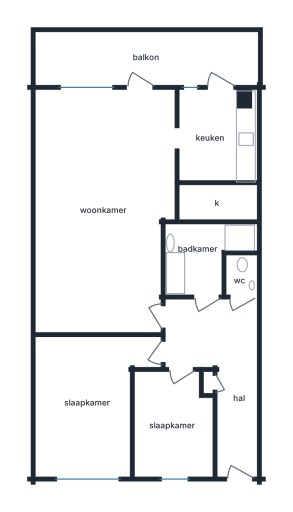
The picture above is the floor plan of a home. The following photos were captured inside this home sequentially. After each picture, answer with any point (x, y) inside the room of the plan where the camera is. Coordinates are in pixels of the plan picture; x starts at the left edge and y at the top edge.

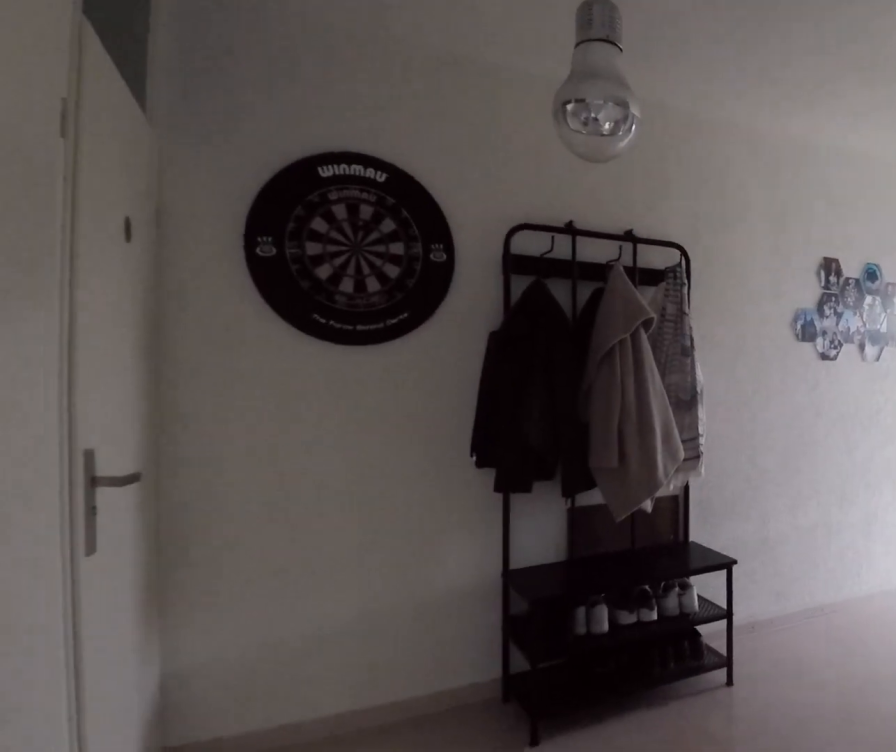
(220, 368)
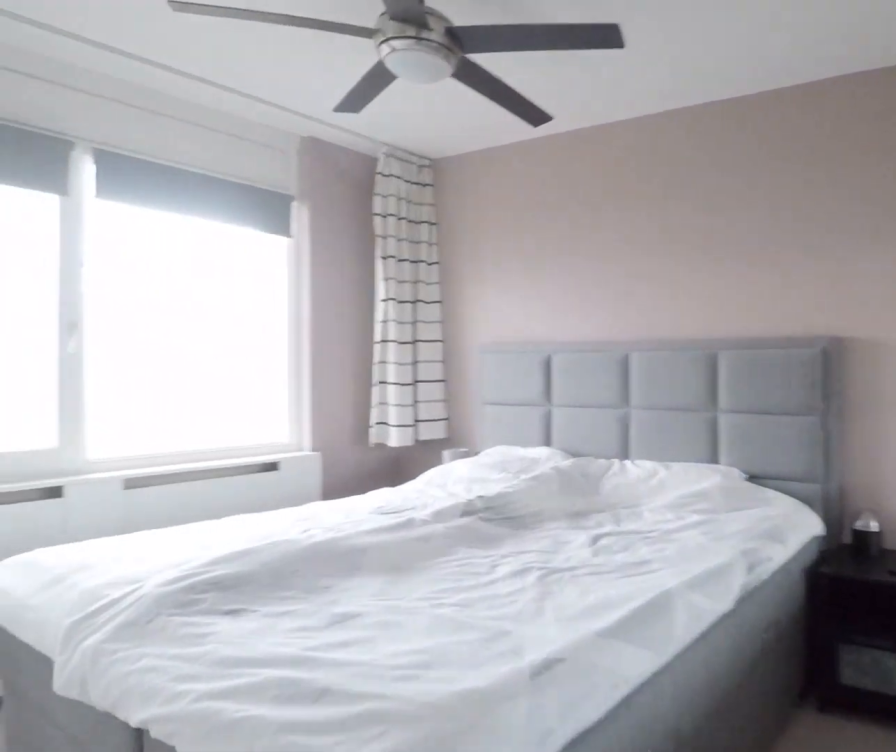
(88, 404)
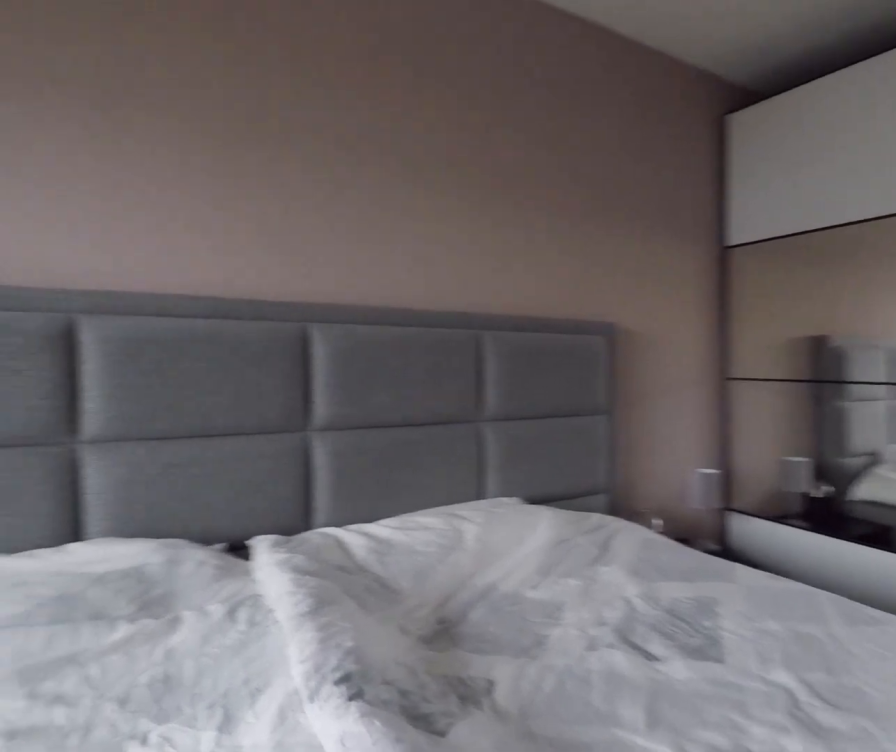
(88, 404)
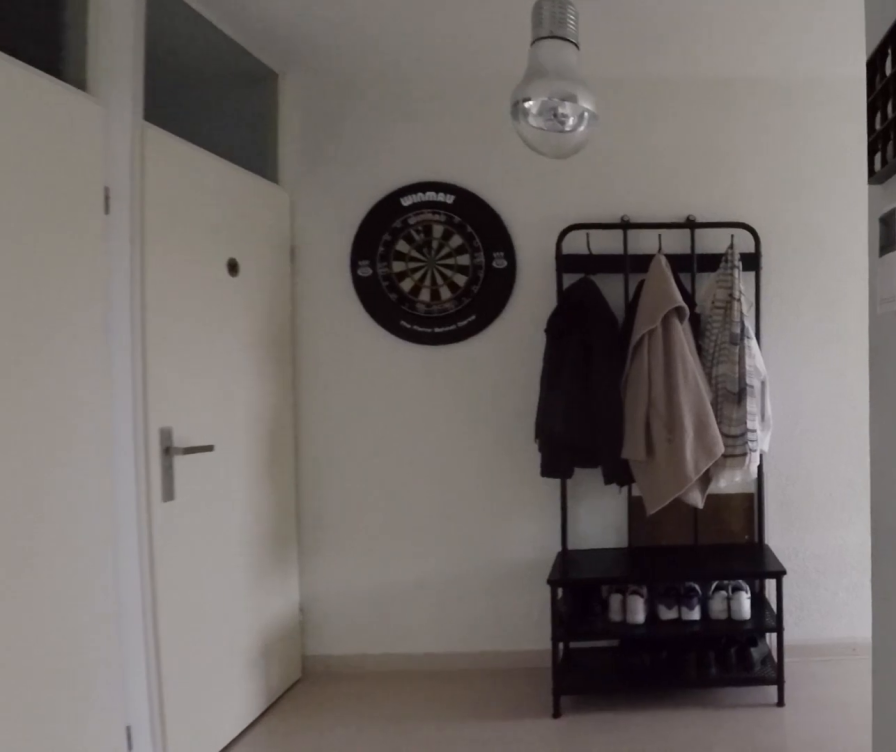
(219, 367)
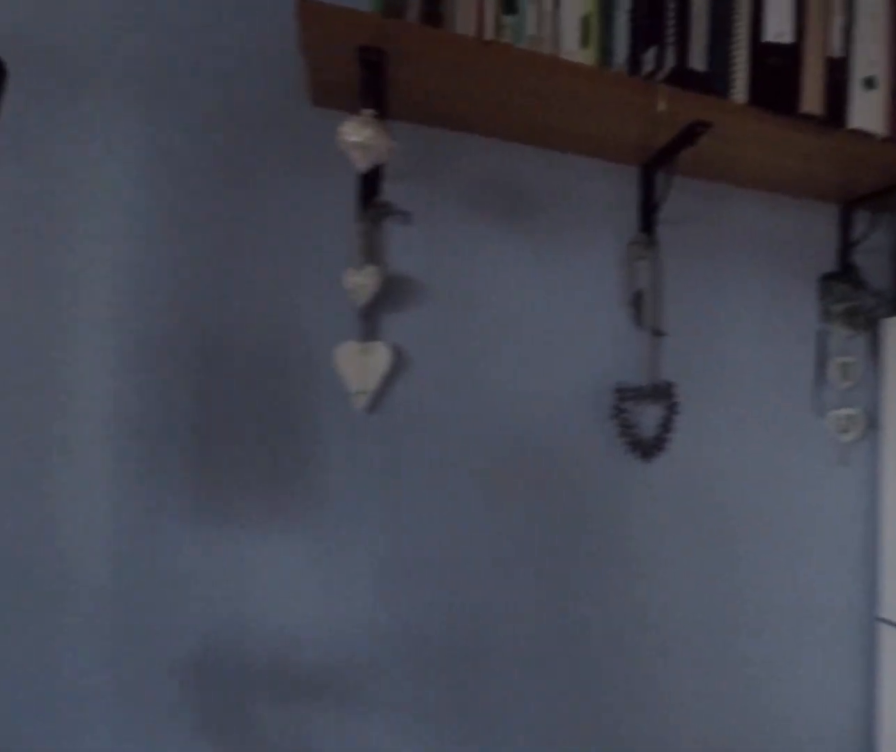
(172, 424)
